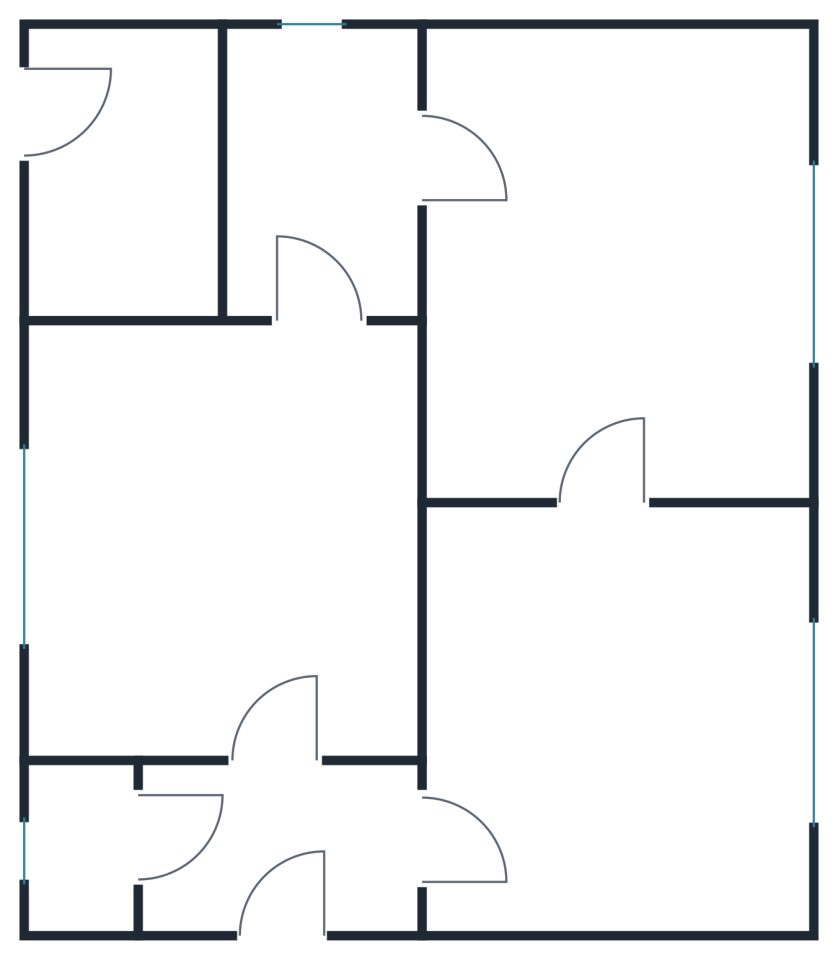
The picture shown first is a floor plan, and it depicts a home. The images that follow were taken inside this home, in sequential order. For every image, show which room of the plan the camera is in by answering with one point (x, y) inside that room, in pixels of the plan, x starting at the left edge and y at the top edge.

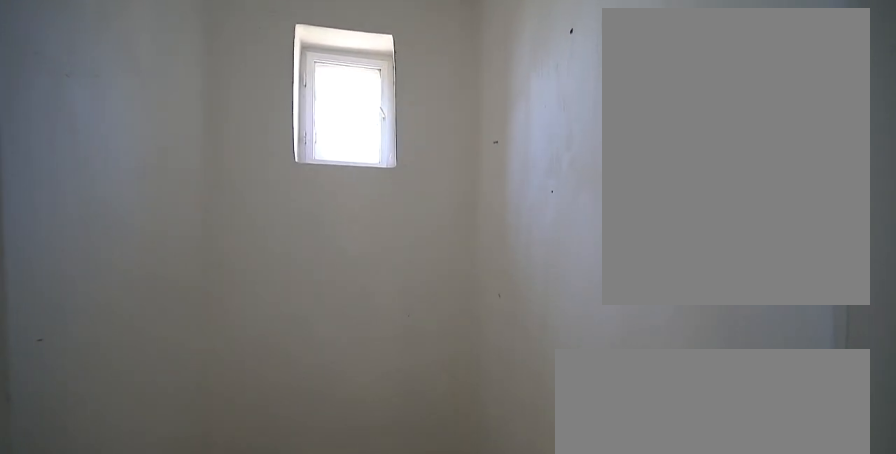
(85, 857)
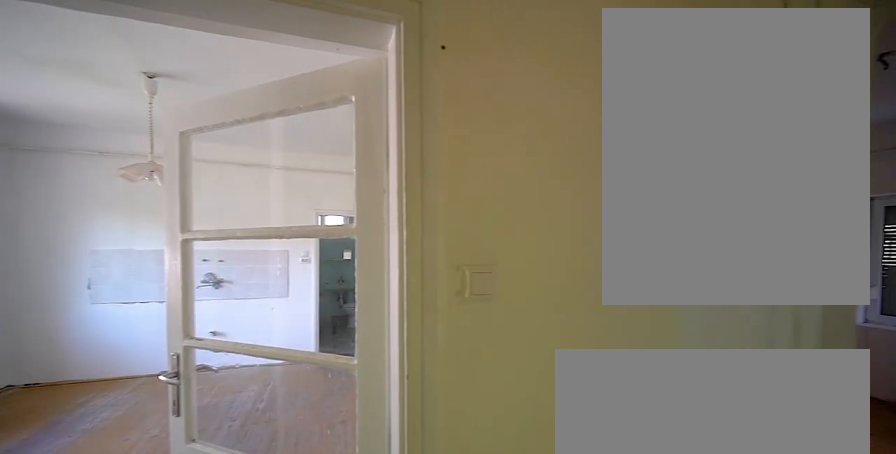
(290, 829)
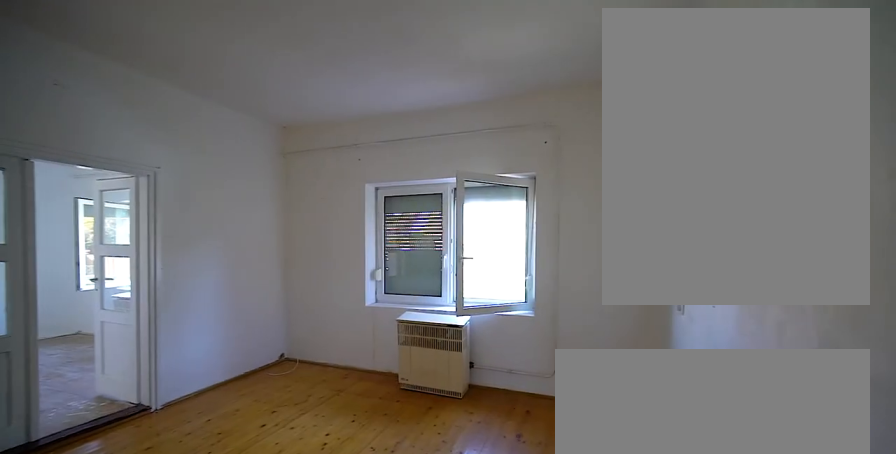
(624, 723)
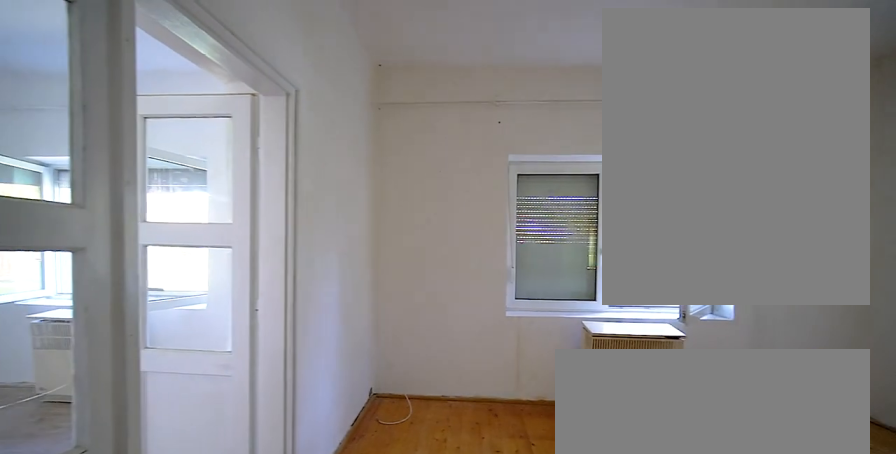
(624, 723)
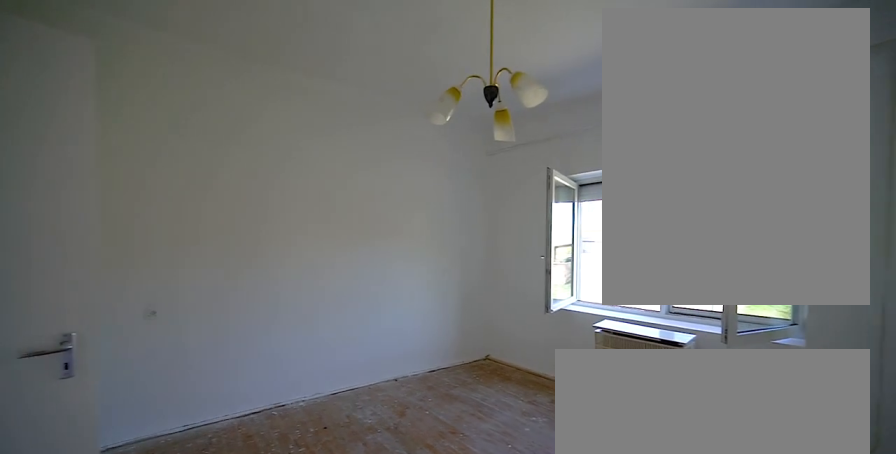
(632, 283)
